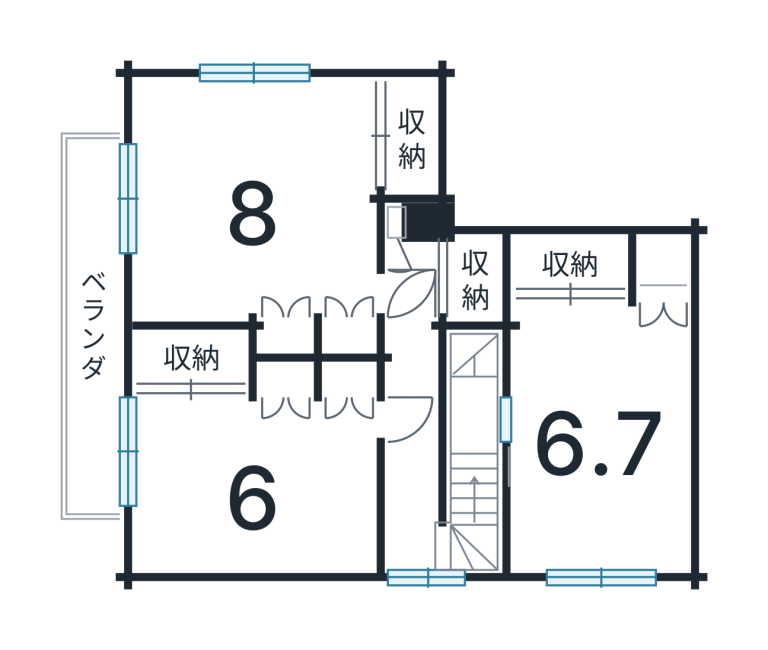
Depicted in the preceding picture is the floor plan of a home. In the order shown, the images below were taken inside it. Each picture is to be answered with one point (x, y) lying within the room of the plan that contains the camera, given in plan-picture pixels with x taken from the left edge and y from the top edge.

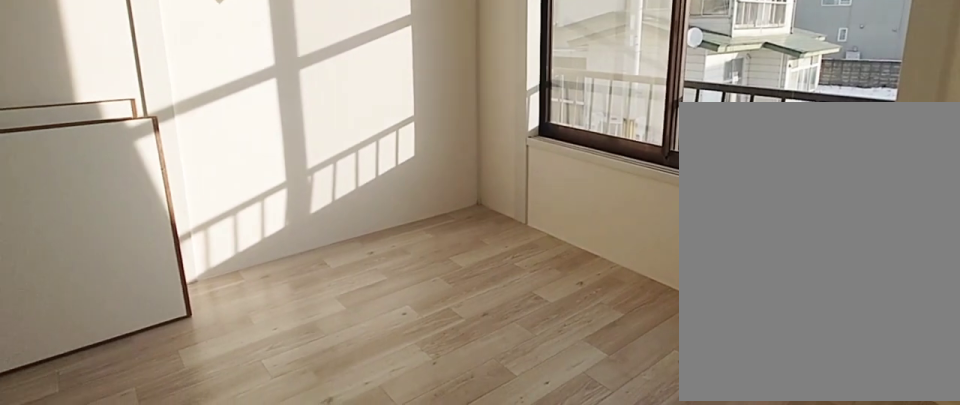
(607, 409)
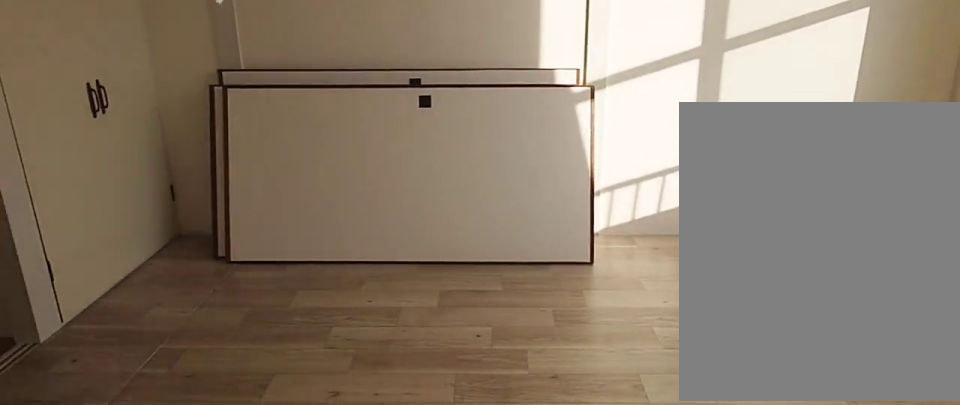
(607, 409)
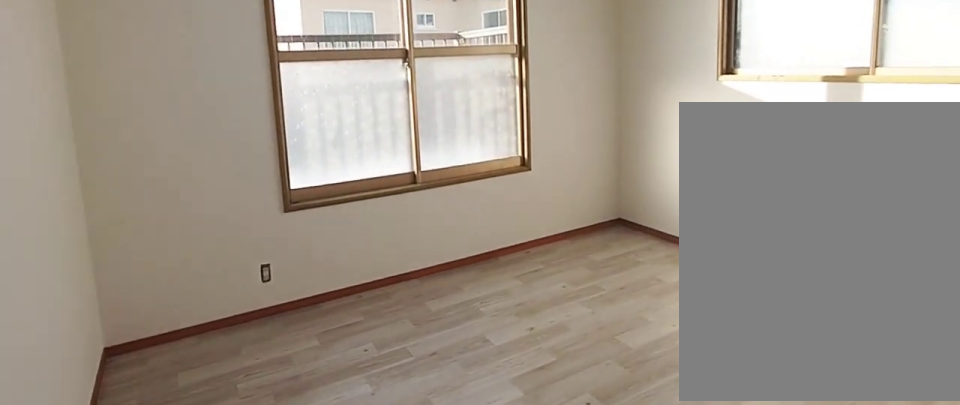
(253, 184)
